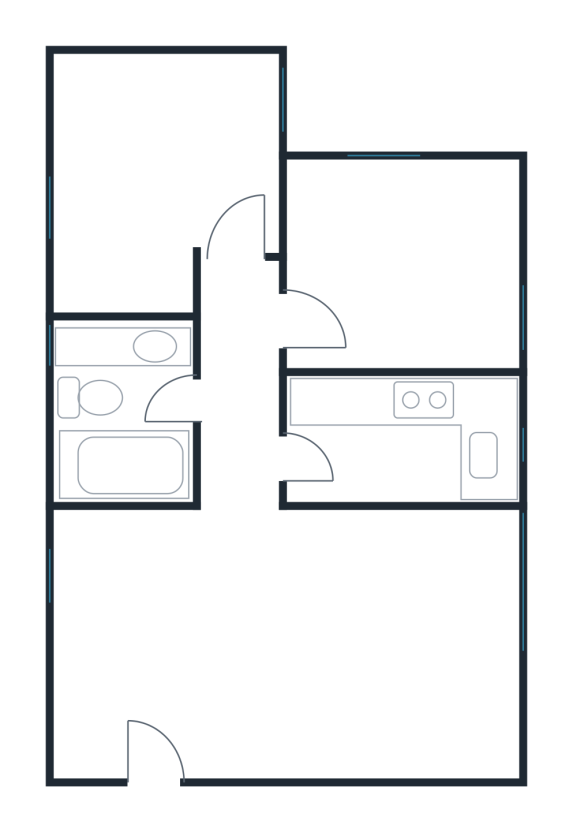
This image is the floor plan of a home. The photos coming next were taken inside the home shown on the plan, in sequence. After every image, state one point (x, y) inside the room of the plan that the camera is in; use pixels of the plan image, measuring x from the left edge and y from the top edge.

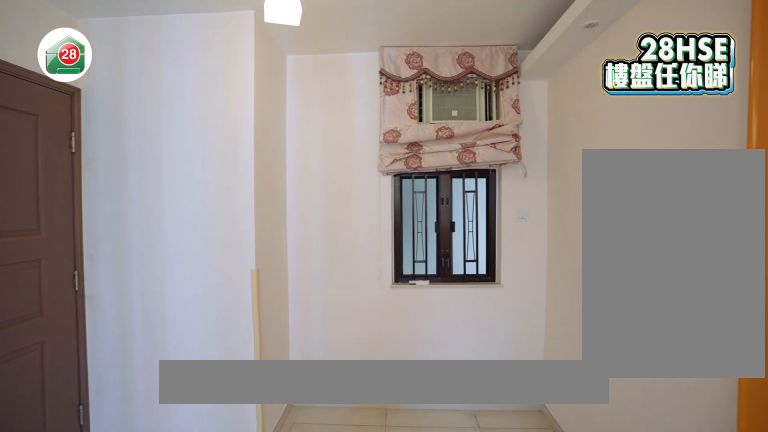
(253, 641)
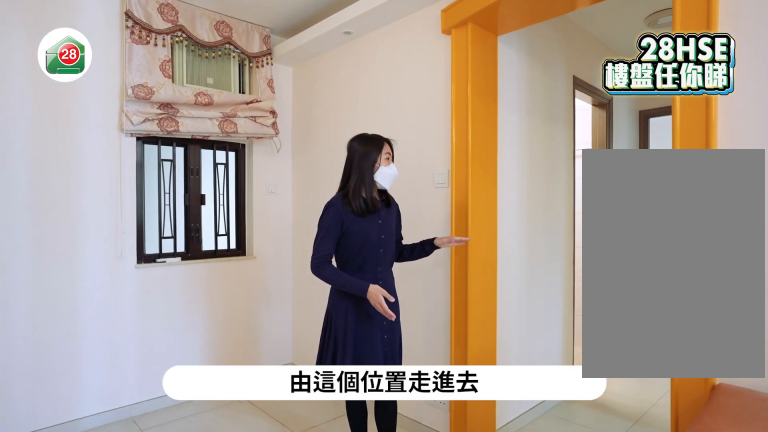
(253, 641)
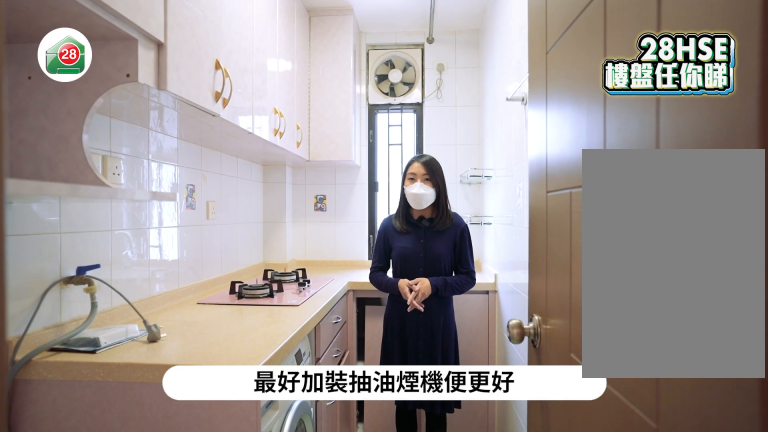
(360, 438)
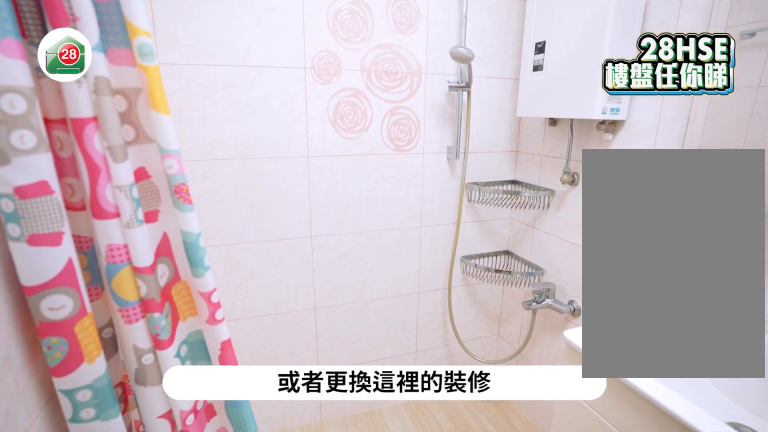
(143, 418)
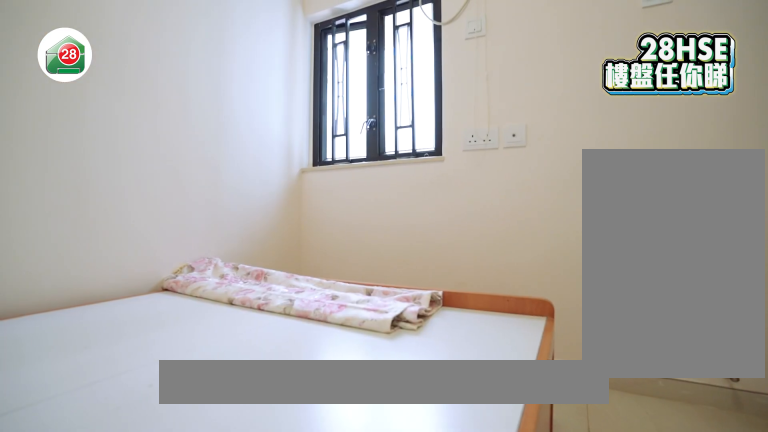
(143, 161)
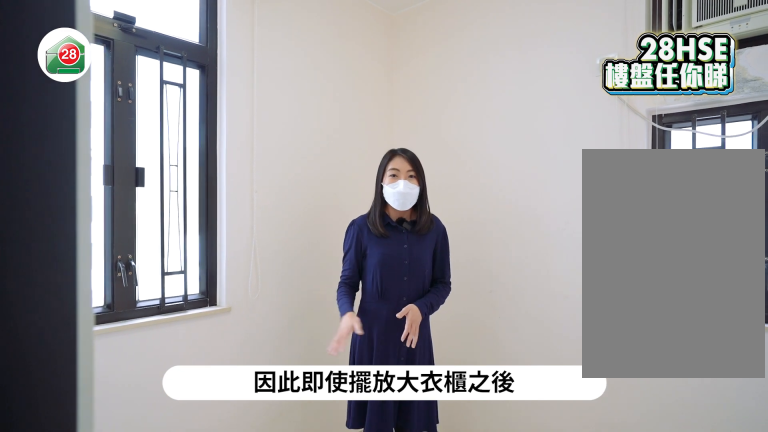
(406, 248)
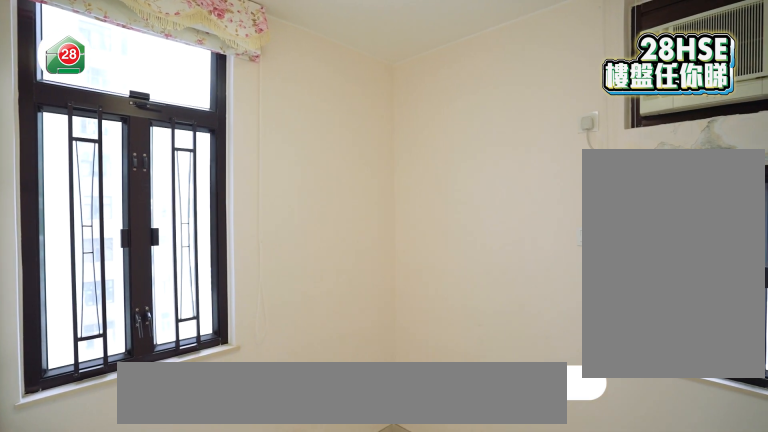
(406, 248)
